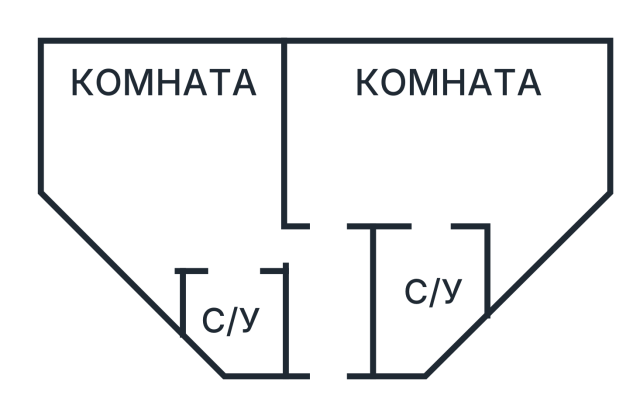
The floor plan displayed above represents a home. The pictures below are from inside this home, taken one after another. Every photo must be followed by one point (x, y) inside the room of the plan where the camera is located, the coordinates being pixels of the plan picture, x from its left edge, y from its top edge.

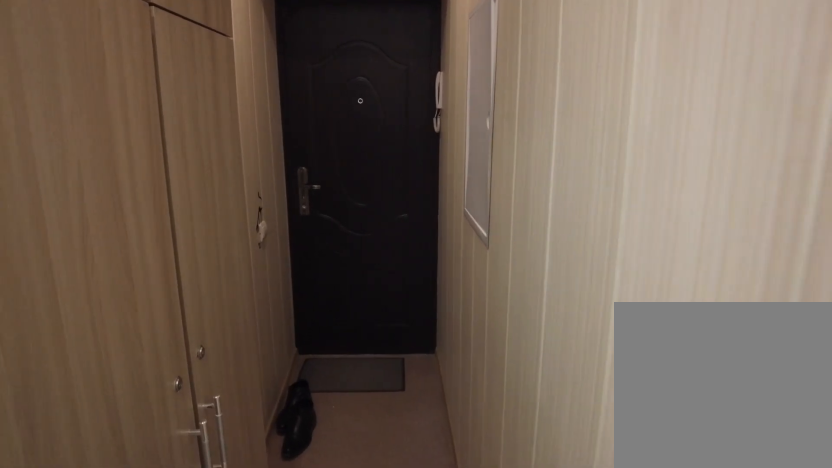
(336, 317)
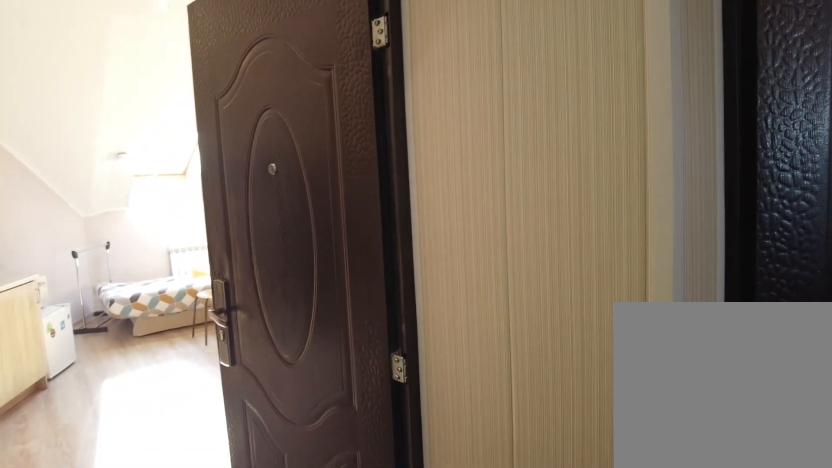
(336, 317)
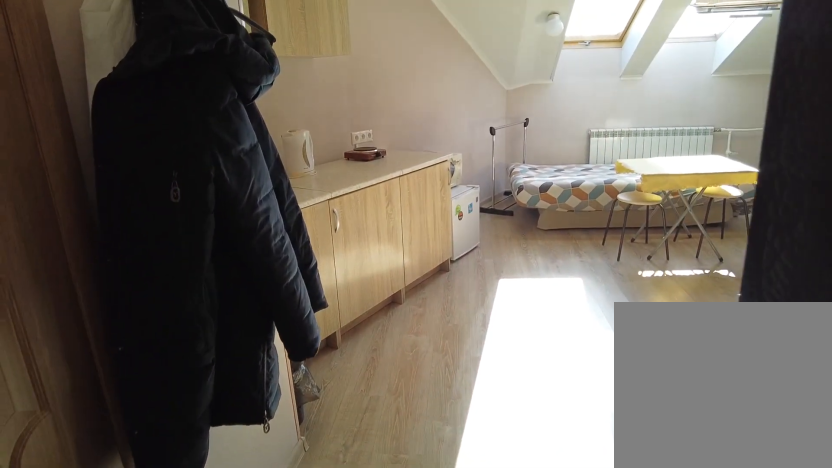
(307, 257)
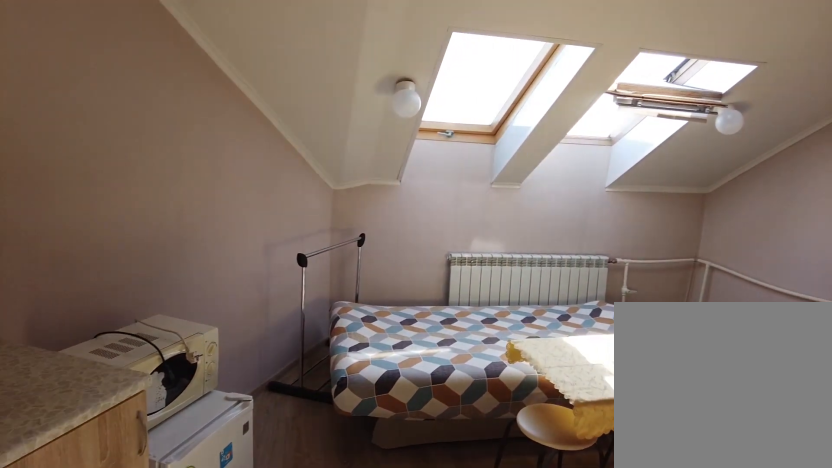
(209, 215)
